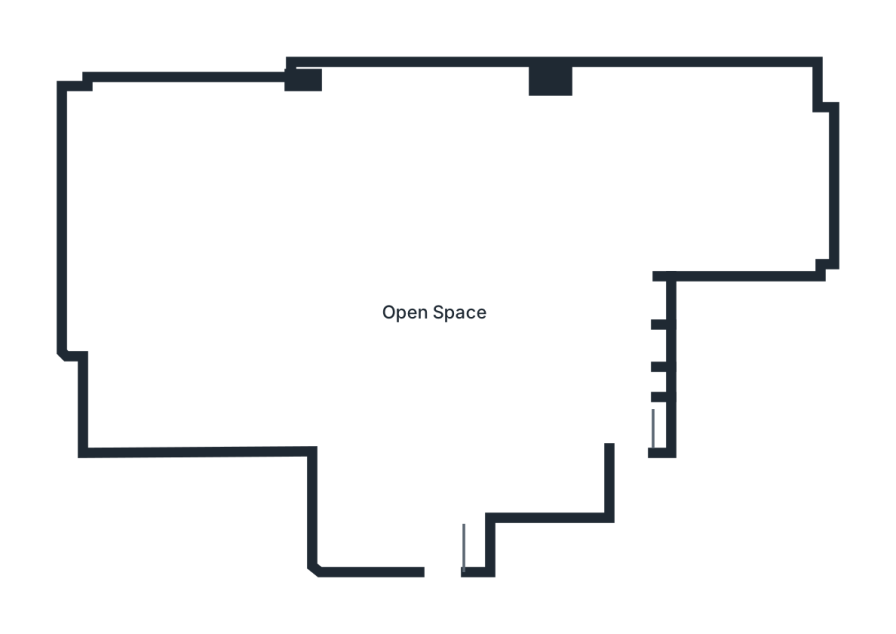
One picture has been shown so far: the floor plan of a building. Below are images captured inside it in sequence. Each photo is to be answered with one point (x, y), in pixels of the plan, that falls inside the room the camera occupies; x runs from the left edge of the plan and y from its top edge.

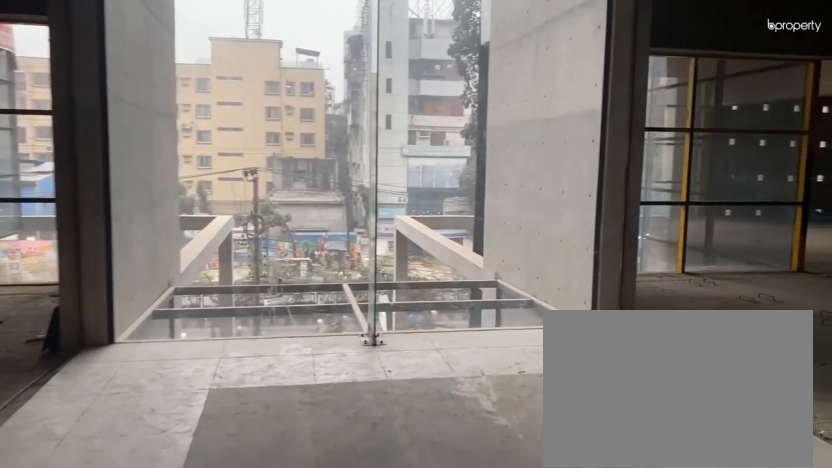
(447, 538)
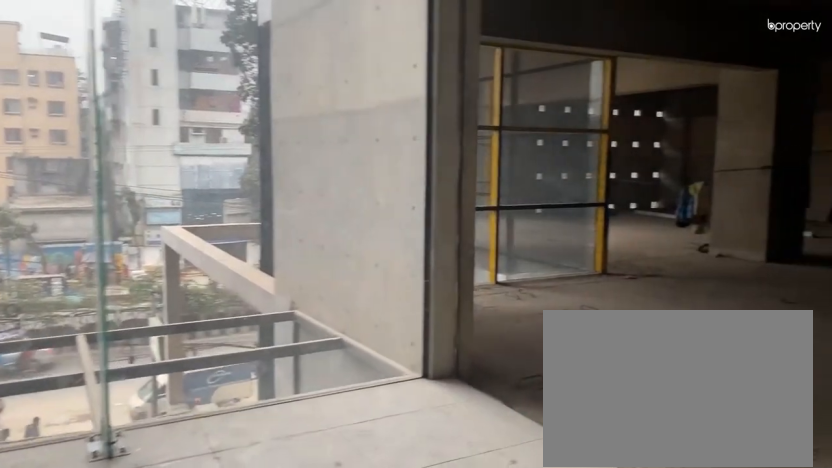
(447, 538)
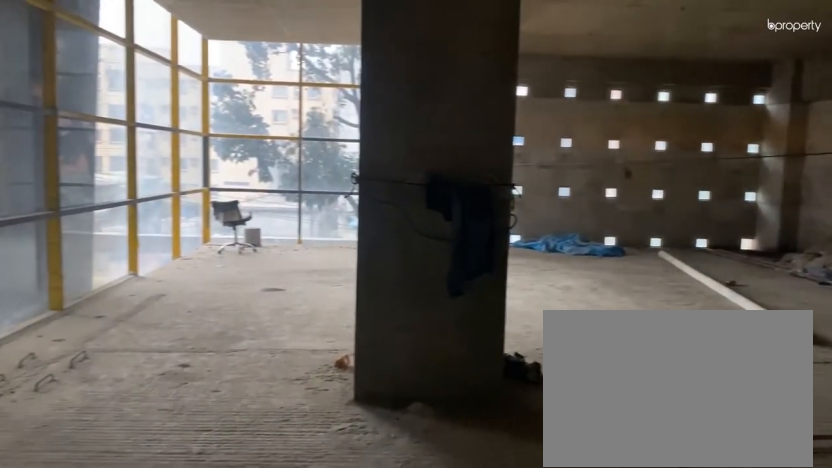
(447, 336)
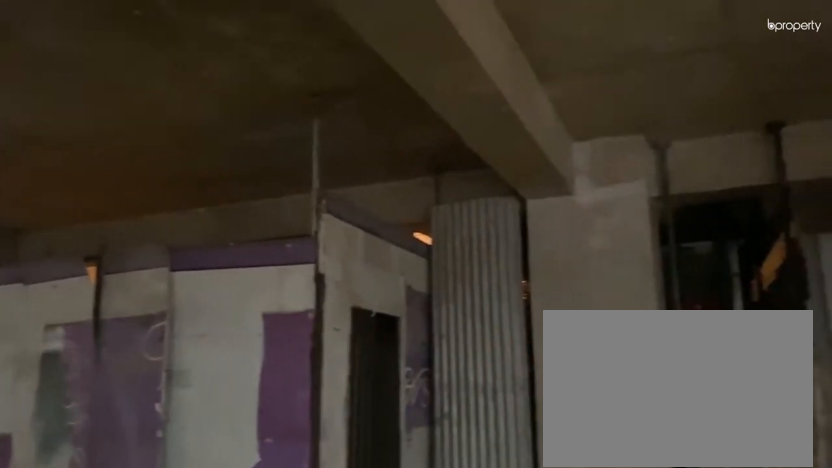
(447, 336)
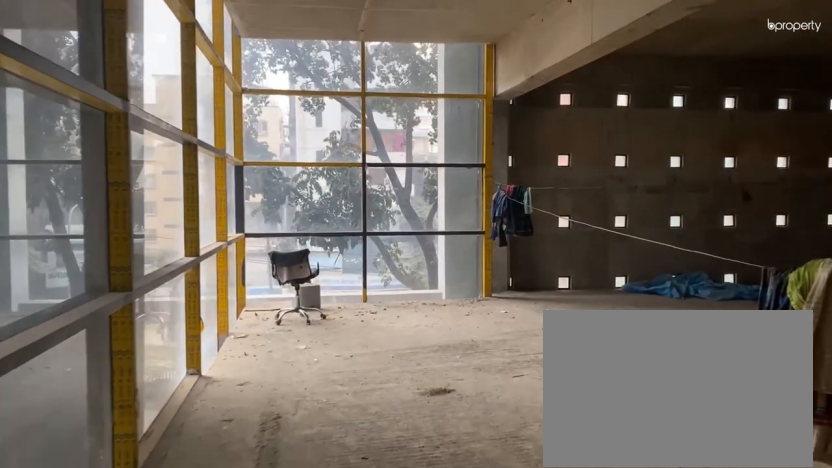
(259, 406)
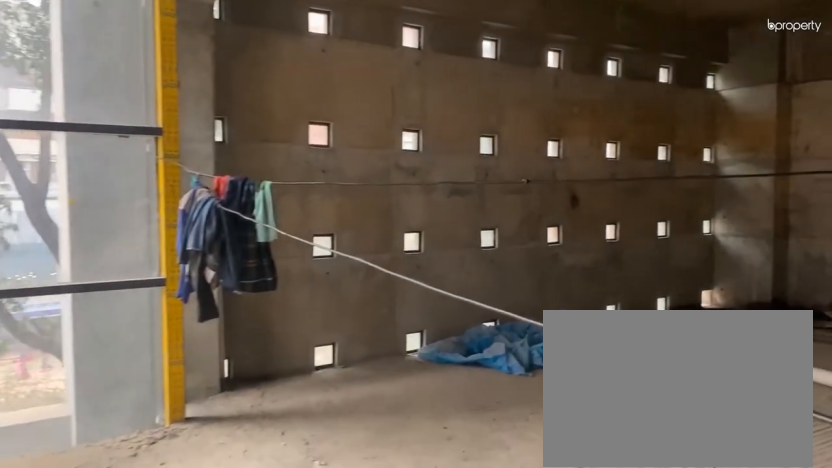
(137, 227)
